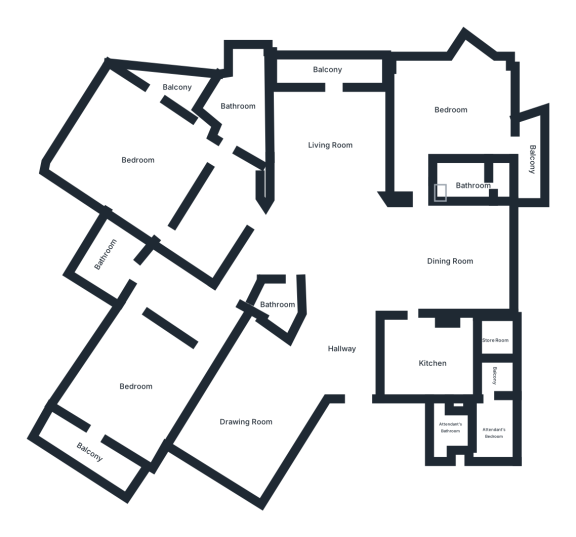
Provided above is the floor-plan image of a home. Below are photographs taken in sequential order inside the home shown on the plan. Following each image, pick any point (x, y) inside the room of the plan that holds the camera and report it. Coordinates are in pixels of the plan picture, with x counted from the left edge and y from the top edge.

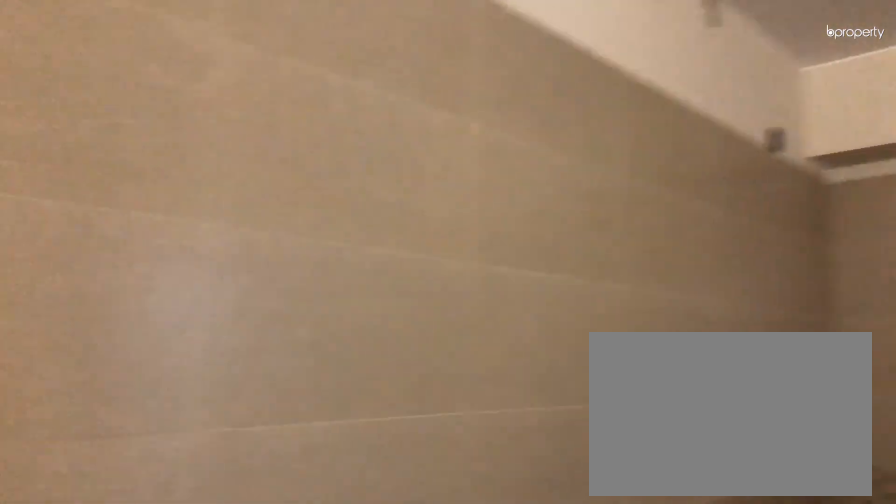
(434, 358)
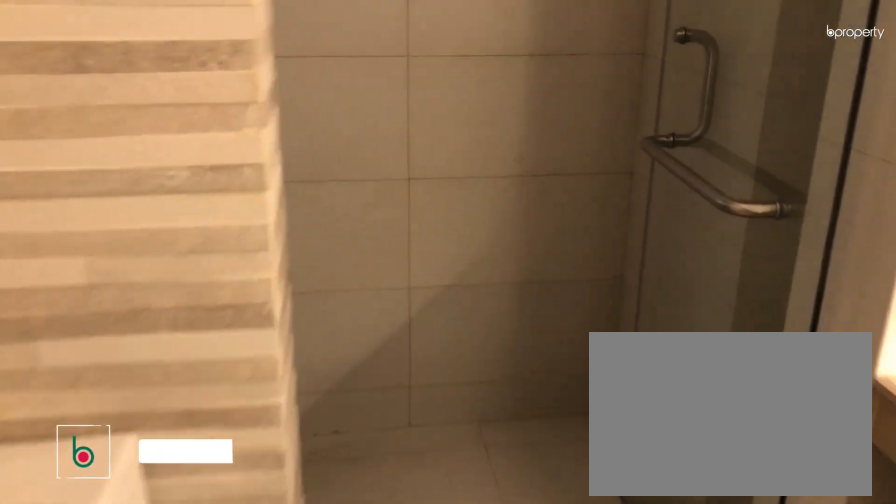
(465, 179)
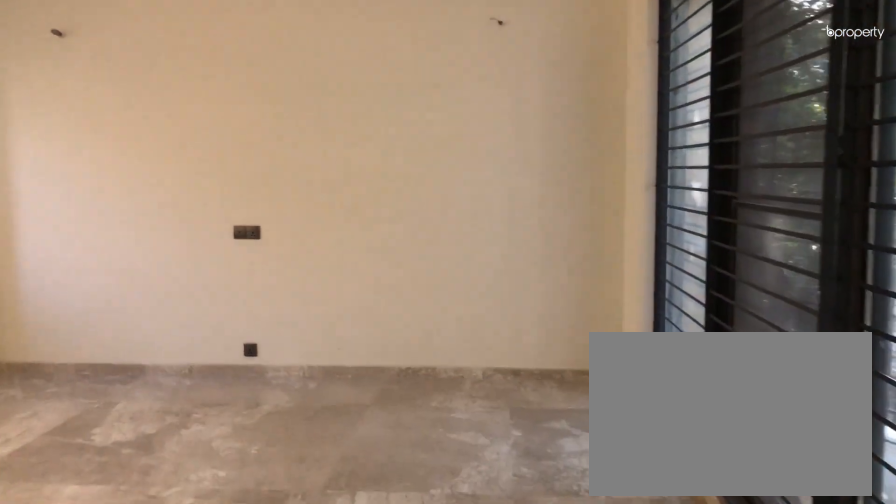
(137, 153)
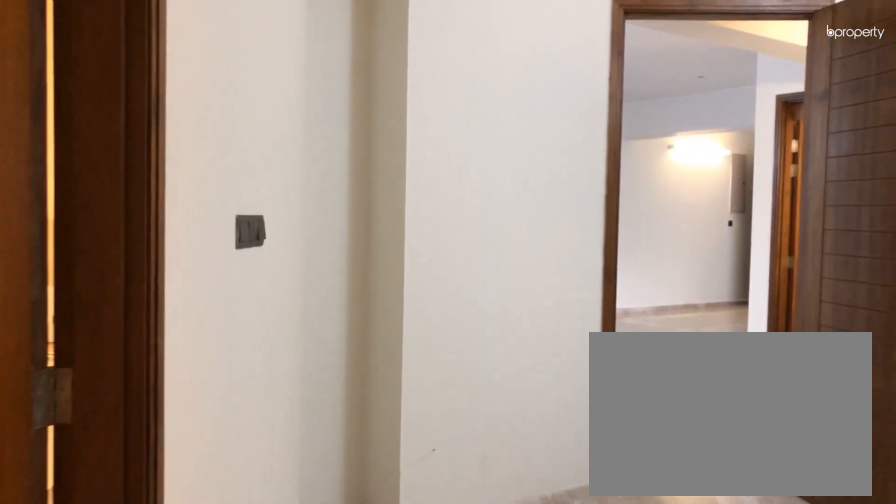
(198, 155)
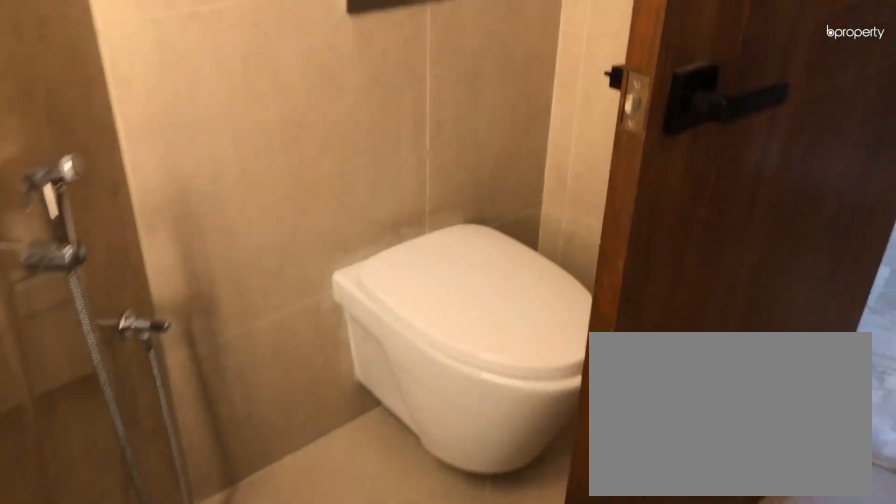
(236, 105)
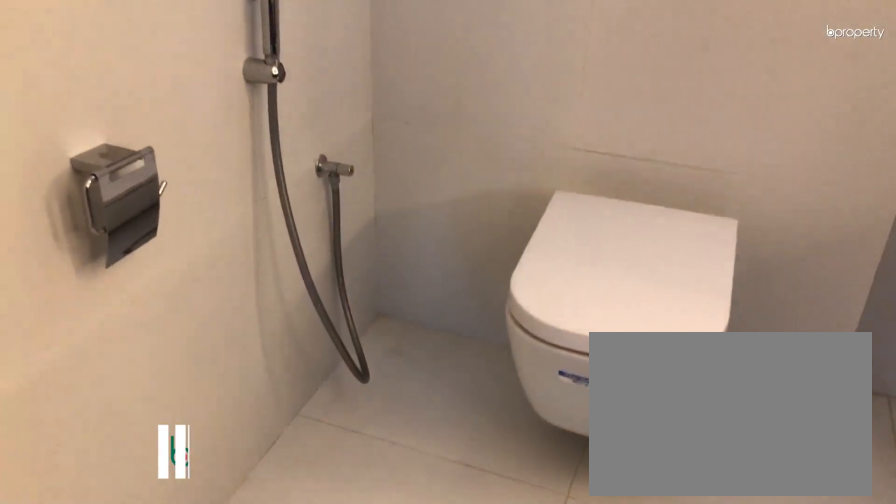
(282, 301)
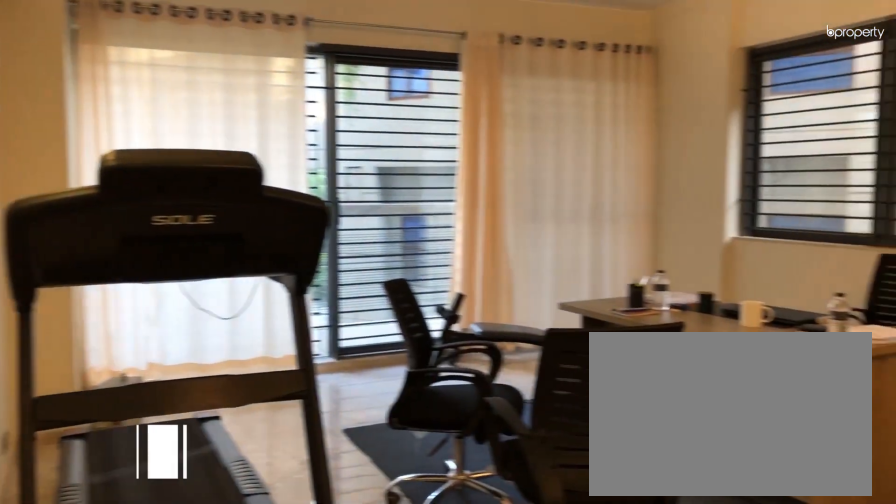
(134, 380)
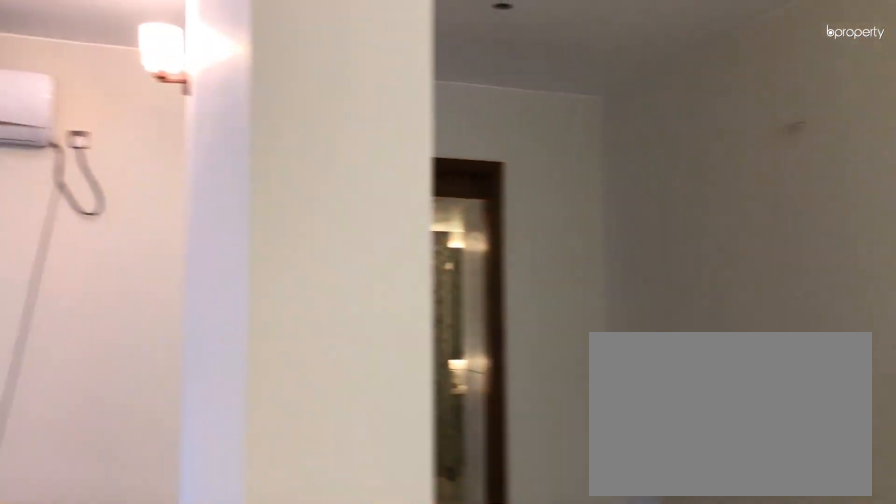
(134, 380)
